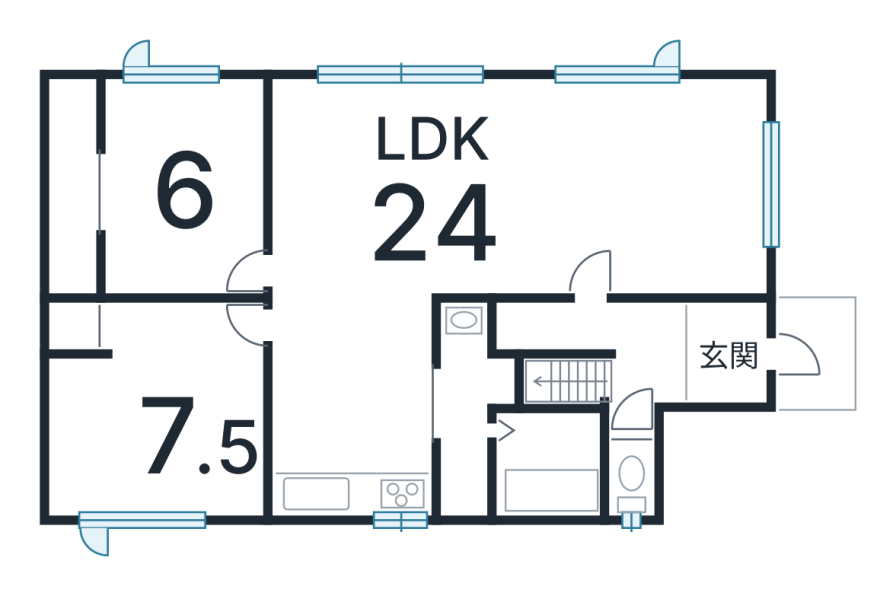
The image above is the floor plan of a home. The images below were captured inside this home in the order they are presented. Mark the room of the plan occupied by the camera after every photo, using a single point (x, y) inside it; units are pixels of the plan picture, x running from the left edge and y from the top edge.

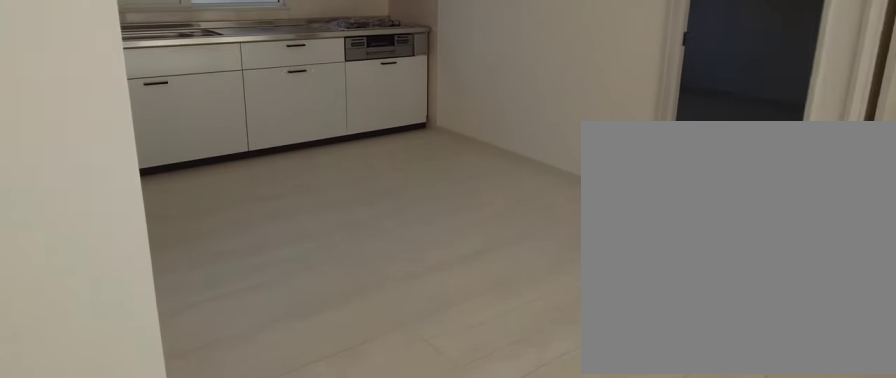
(346, 391)
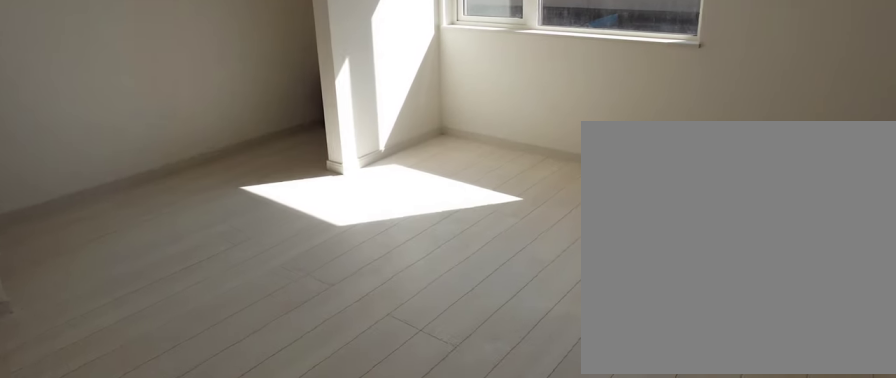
(179, 180)
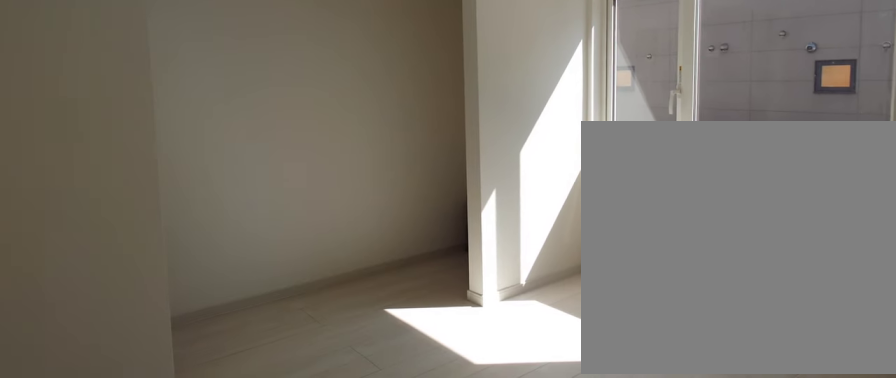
(179, 180)
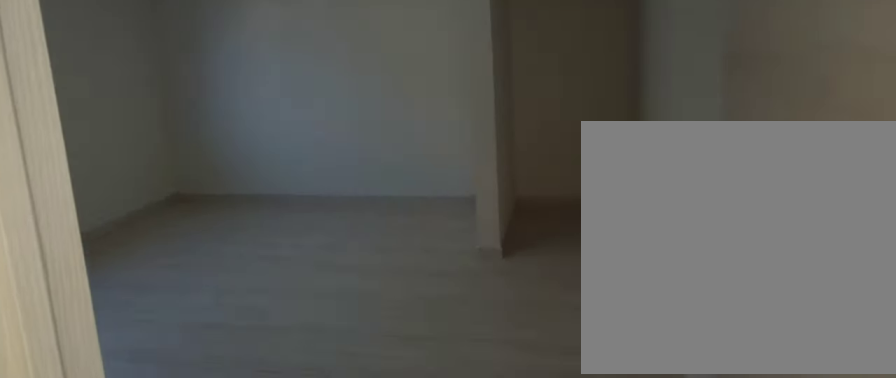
(151, 406)
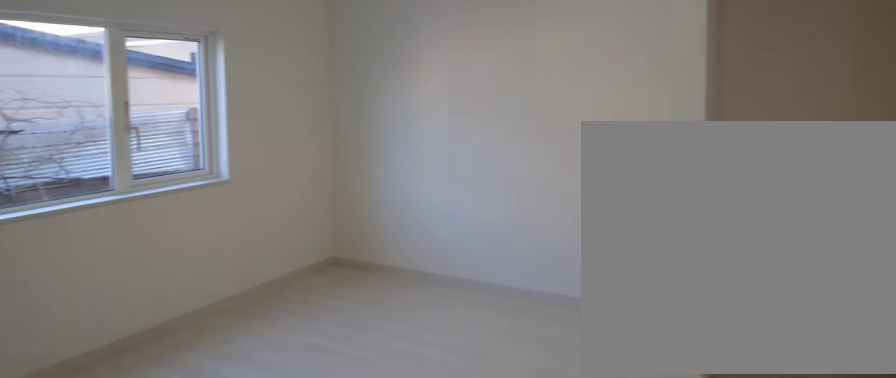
(151, 406)
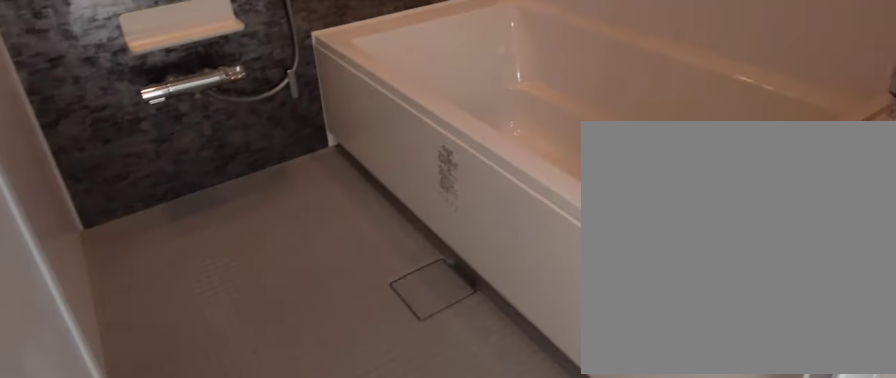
(535, 467)
